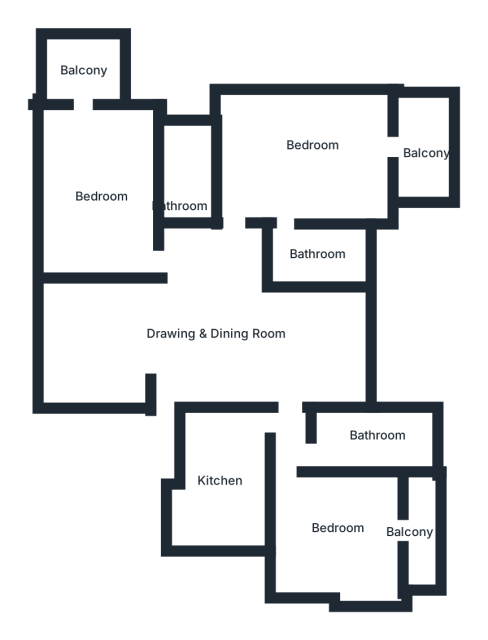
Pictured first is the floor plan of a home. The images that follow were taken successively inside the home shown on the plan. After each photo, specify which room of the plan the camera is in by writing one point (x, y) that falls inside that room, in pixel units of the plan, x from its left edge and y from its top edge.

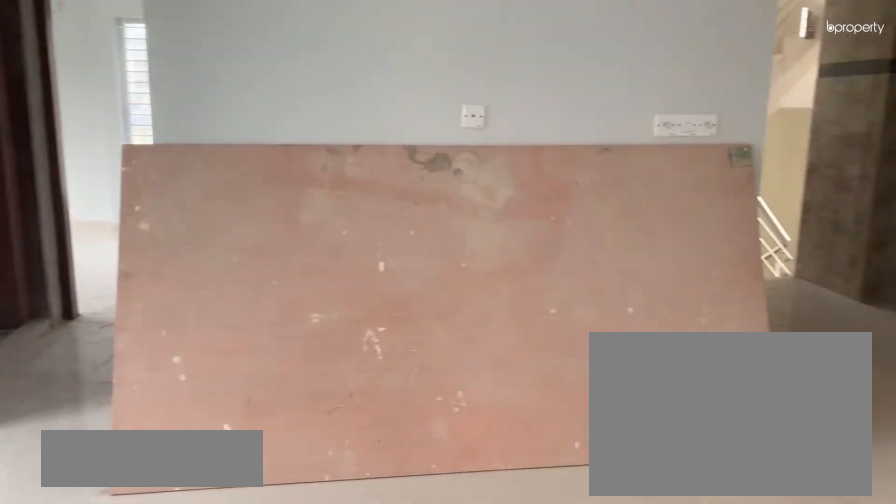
(186, 342)
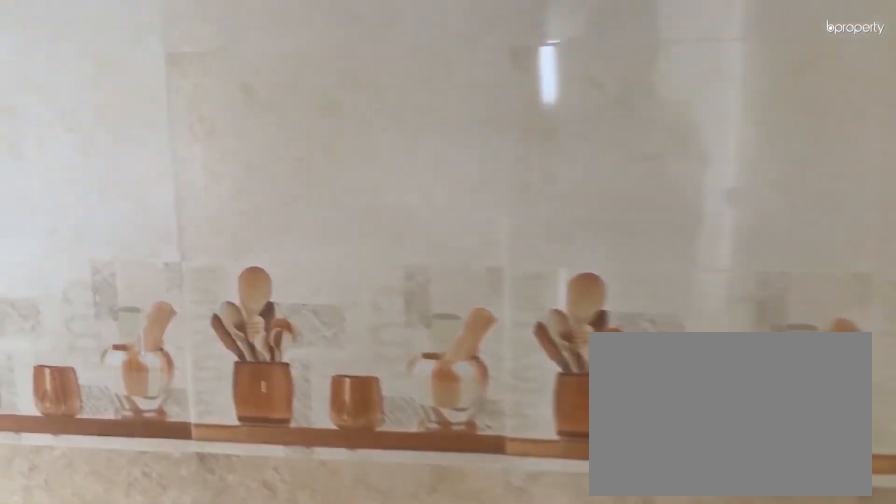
(219, 477)
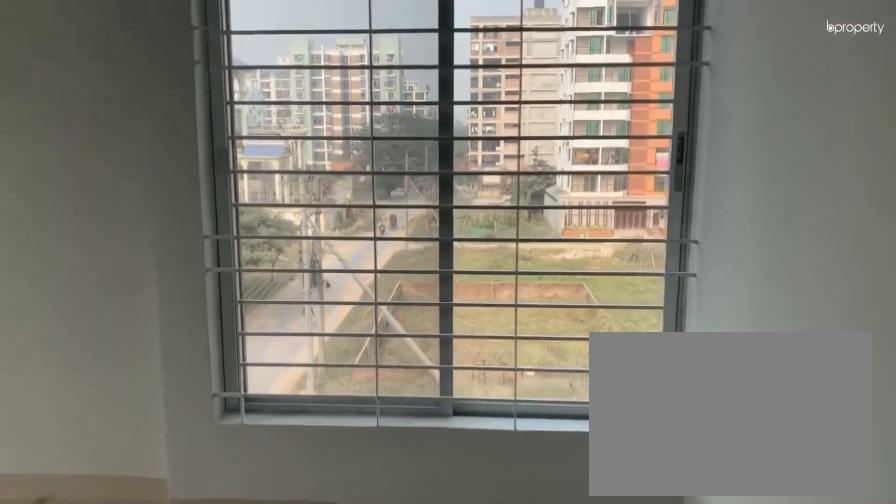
(351, 535)
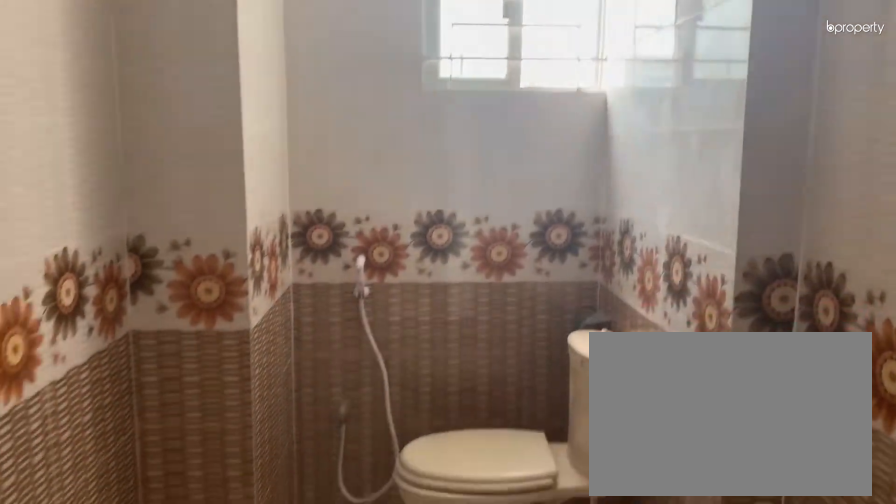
(361, 436)
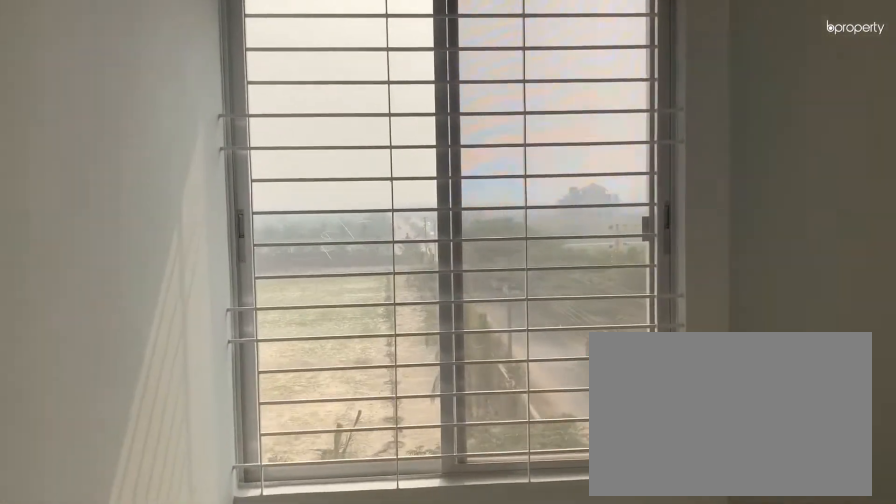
(303, 168)
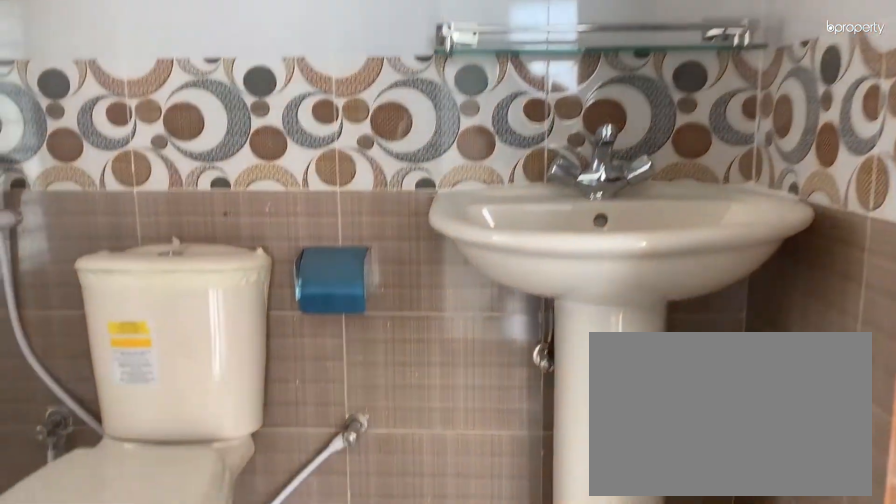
(313, 254)
